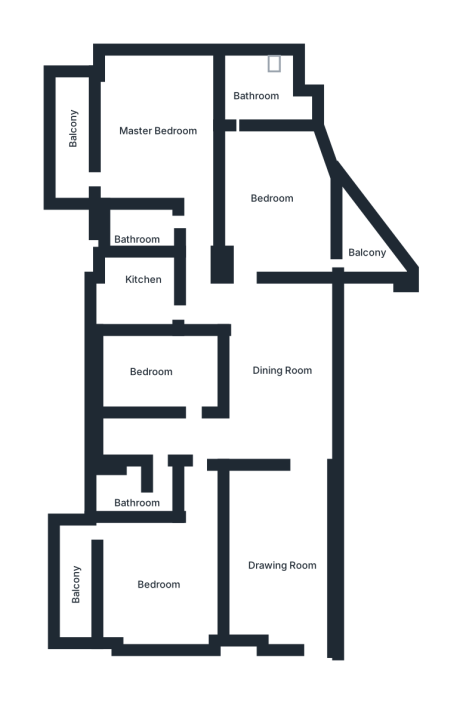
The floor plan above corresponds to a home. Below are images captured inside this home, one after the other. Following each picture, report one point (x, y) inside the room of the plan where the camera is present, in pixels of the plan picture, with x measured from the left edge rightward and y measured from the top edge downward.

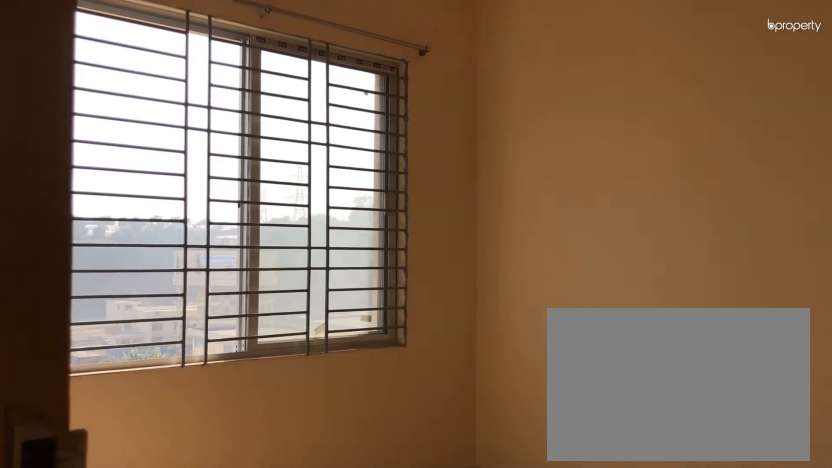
(148, 369)
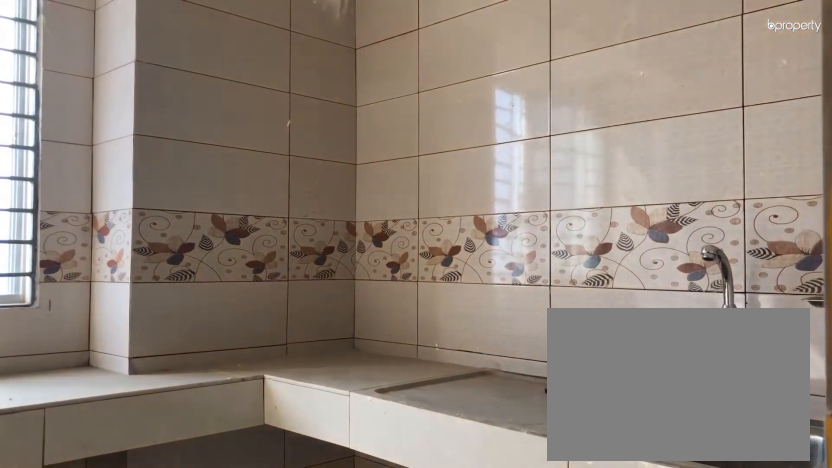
(134, 276)
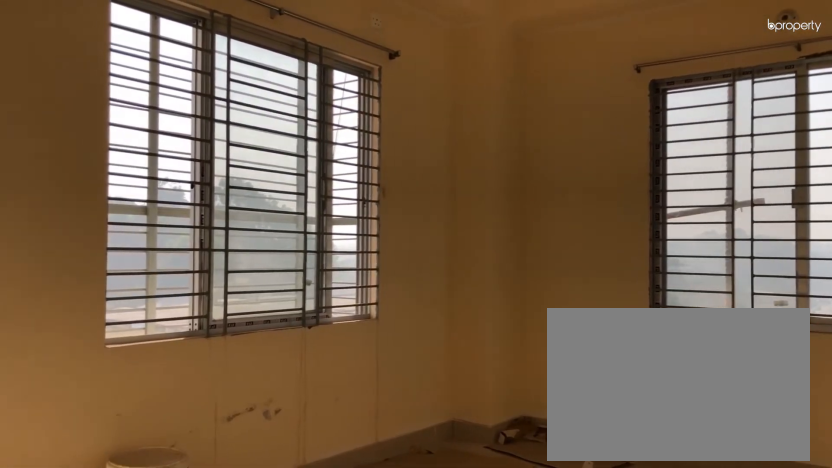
(155, 127)
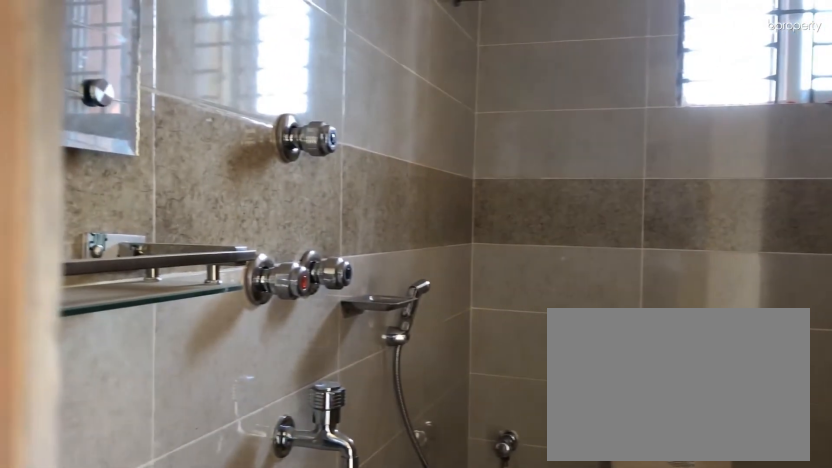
(141, 232)
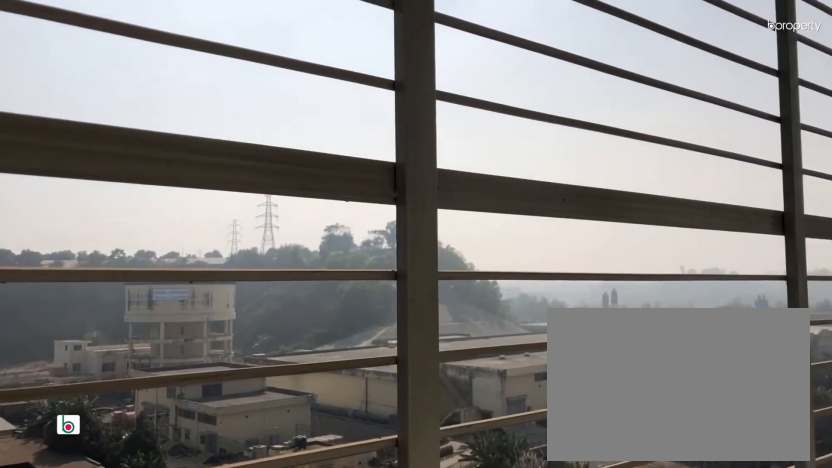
(77, 134)
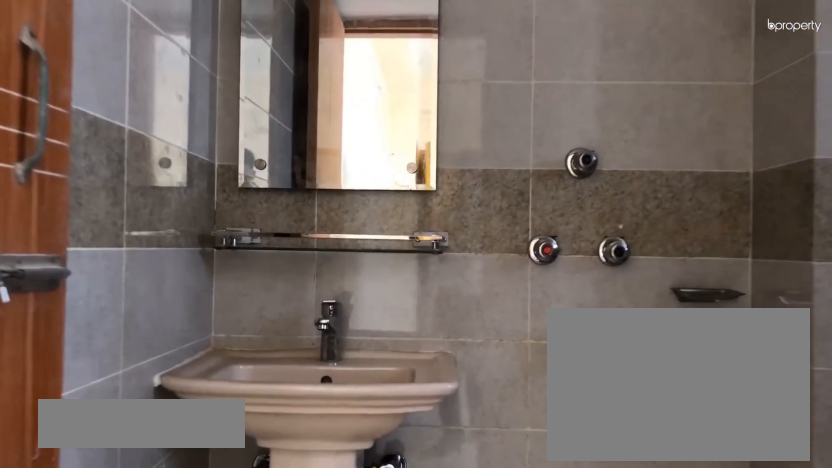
(255, 89)
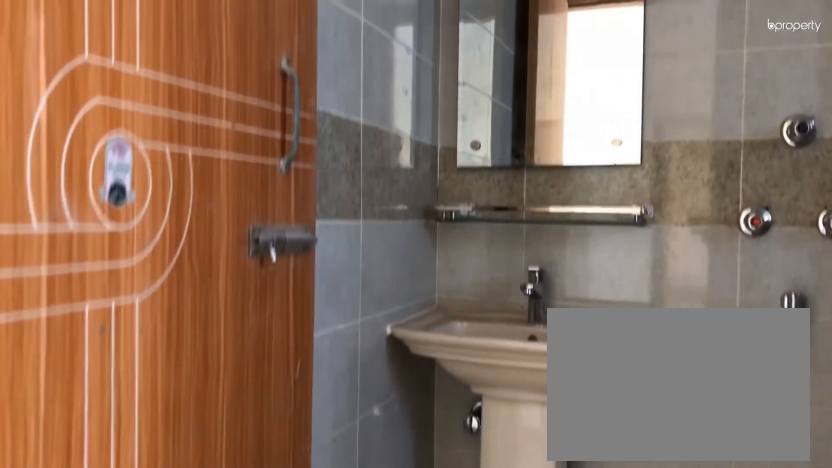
(256, 88)
